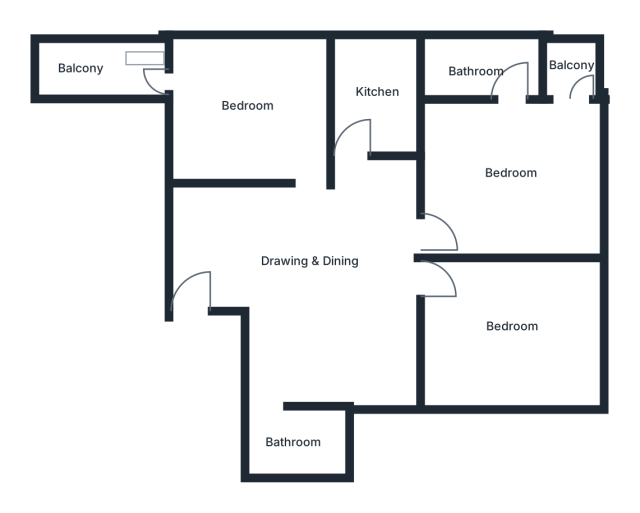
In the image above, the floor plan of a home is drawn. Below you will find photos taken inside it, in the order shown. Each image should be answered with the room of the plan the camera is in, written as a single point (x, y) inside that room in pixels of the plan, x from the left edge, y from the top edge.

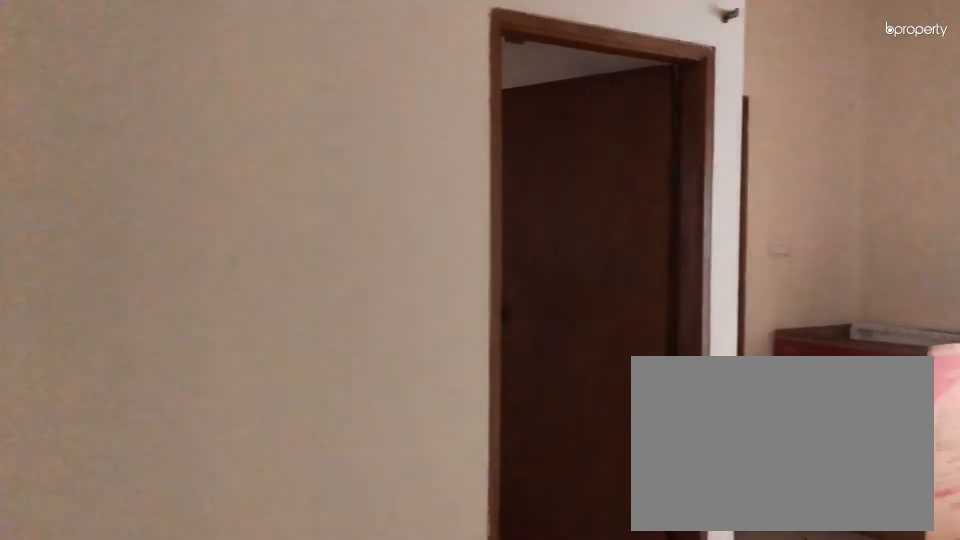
(309, 261)
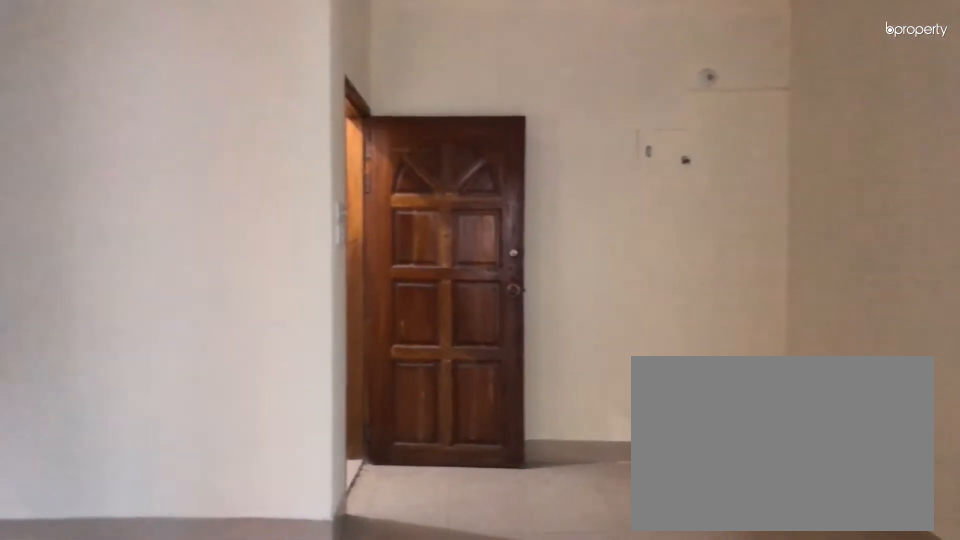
(308, 261)
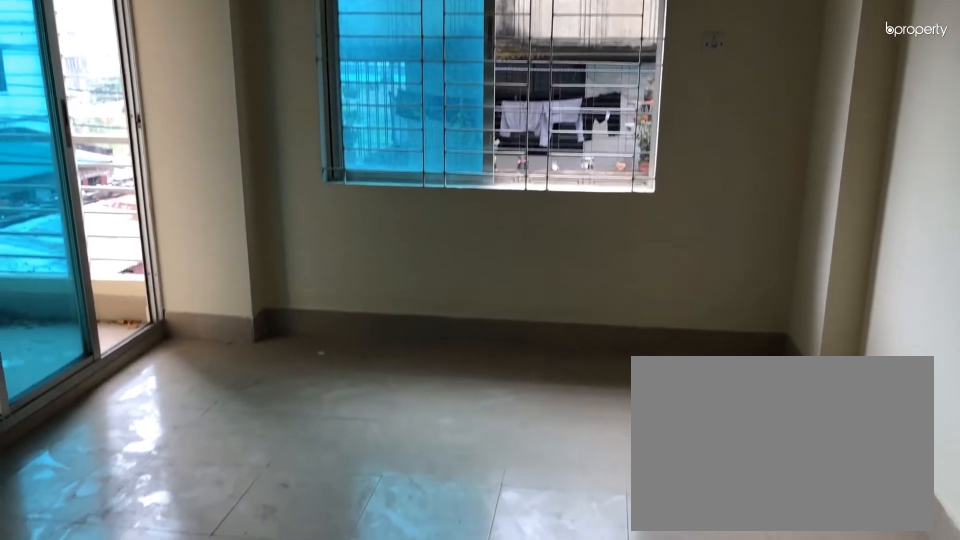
(513, 171)
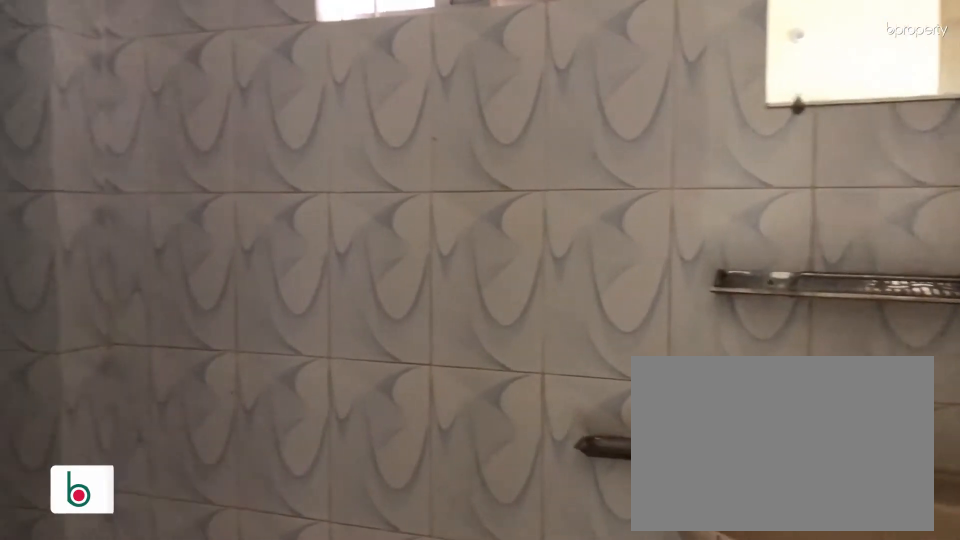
(475, 73)
